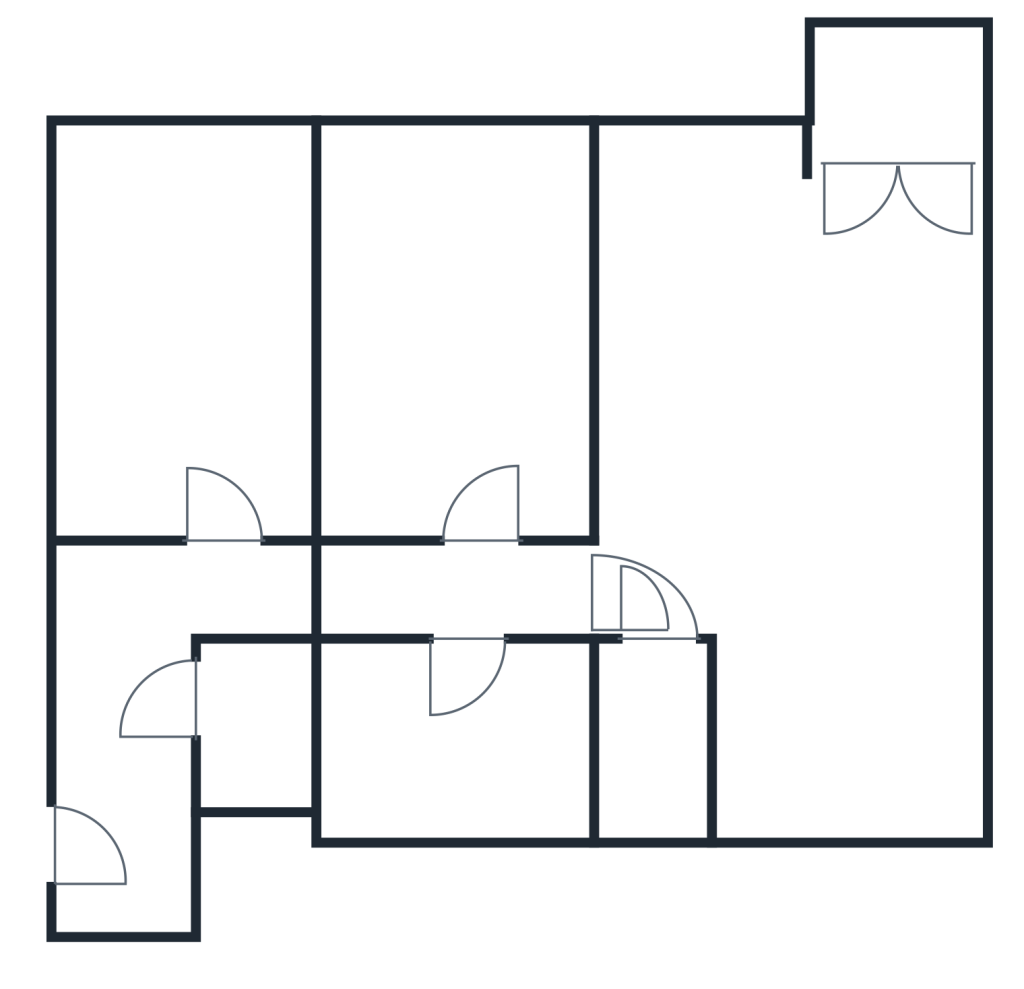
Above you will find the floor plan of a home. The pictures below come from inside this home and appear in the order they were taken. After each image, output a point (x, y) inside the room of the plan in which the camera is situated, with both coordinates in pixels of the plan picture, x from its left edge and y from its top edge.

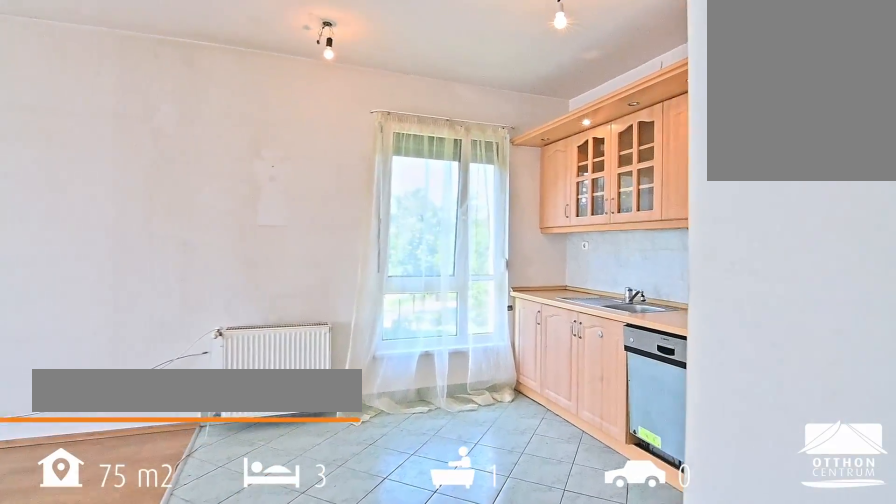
(797, 444)
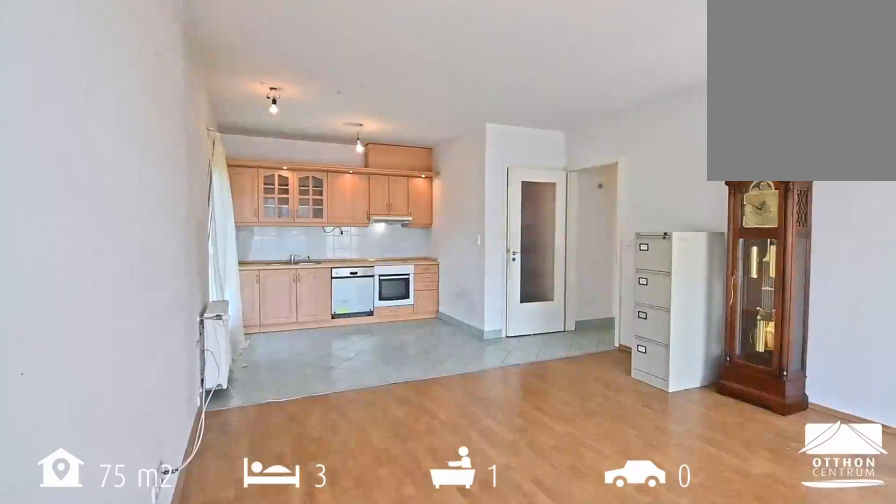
(797, 444)
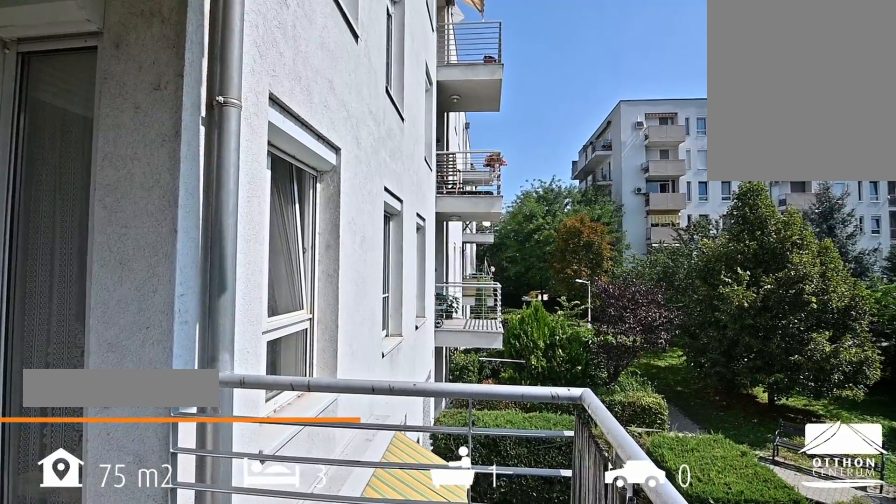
(901, 83)
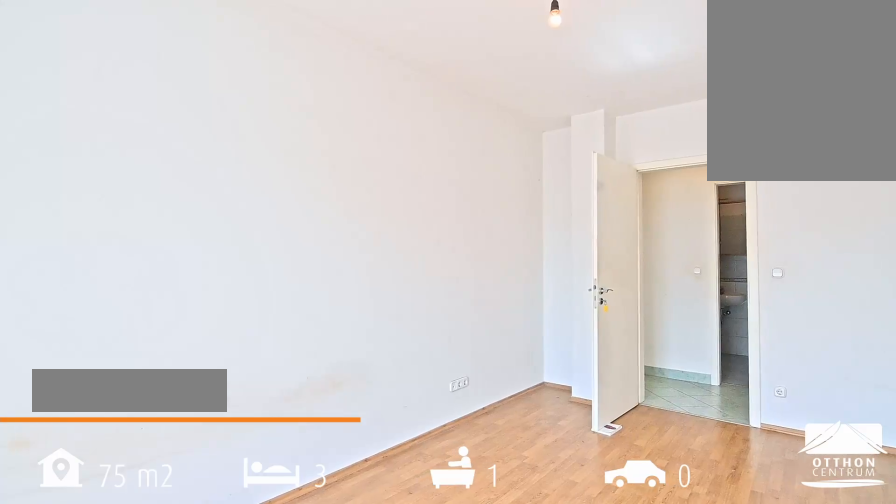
(443, 331)
